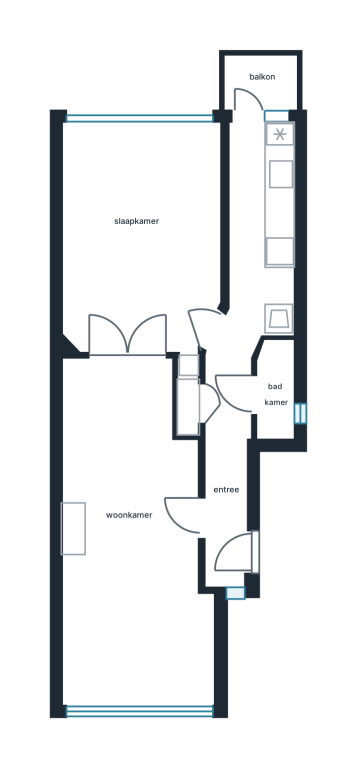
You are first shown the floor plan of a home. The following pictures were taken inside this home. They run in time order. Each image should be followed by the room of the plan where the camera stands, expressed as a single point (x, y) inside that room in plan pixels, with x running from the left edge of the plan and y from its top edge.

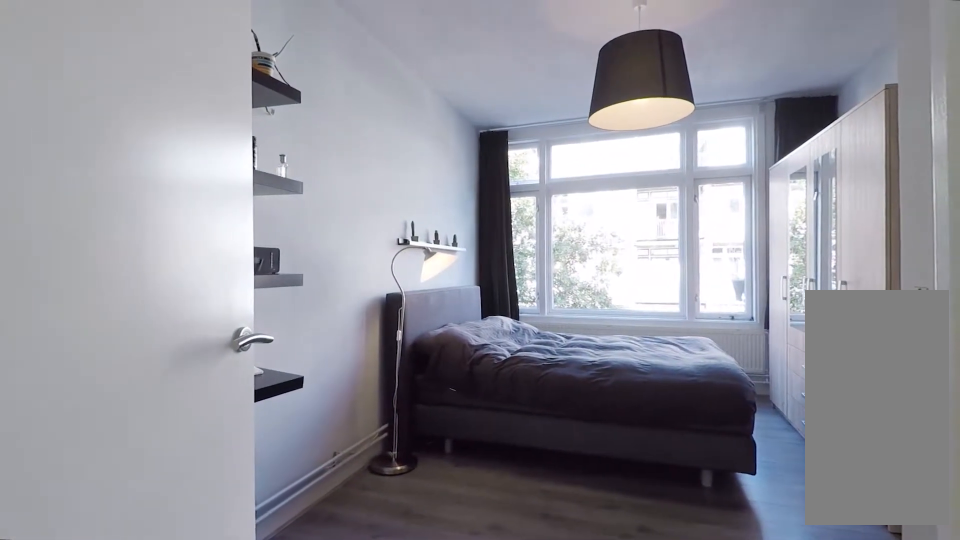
(142, 233)
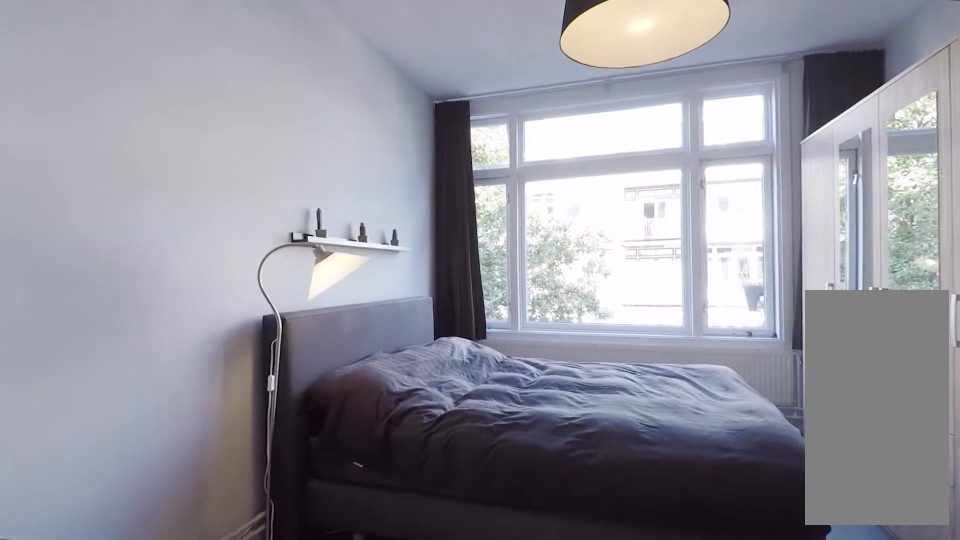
(142, 233)
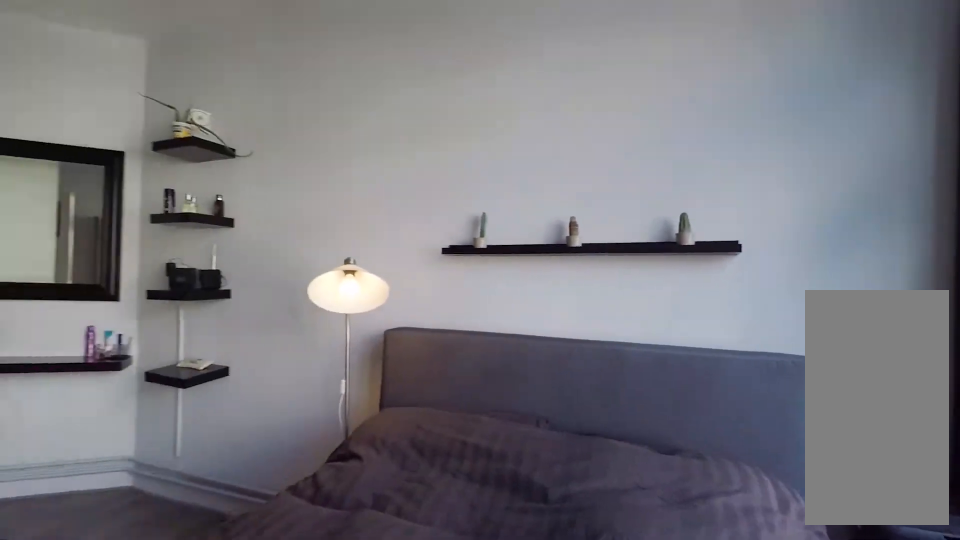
(138, 237)
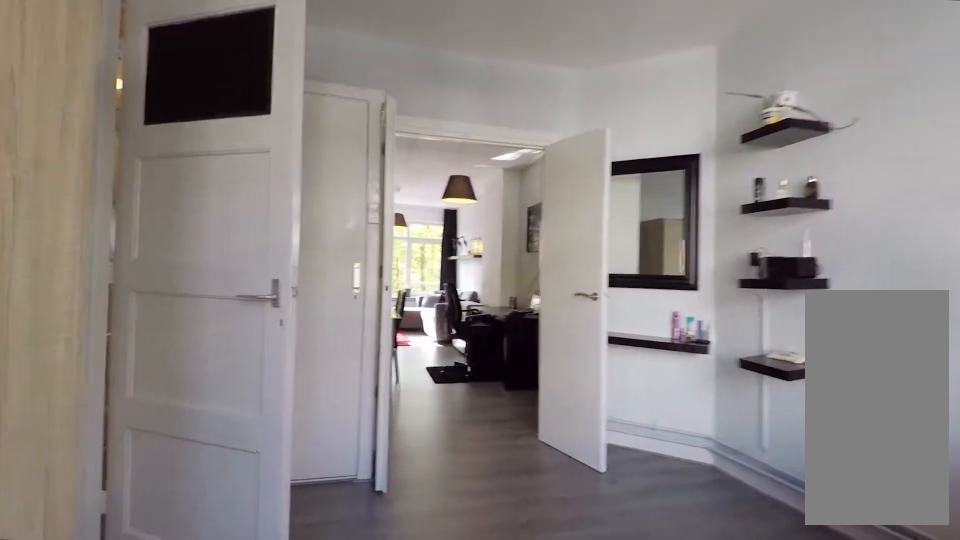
(138, 237)
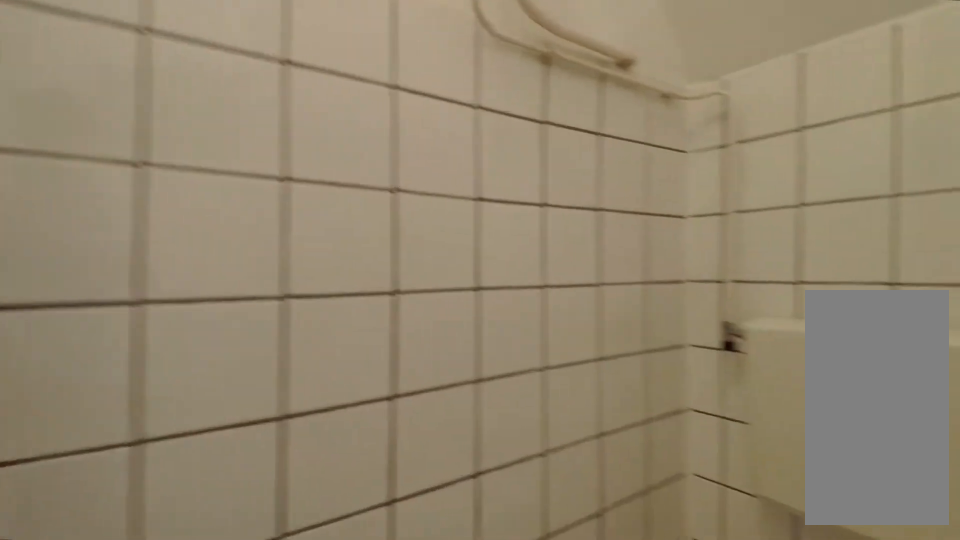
(275, 391)
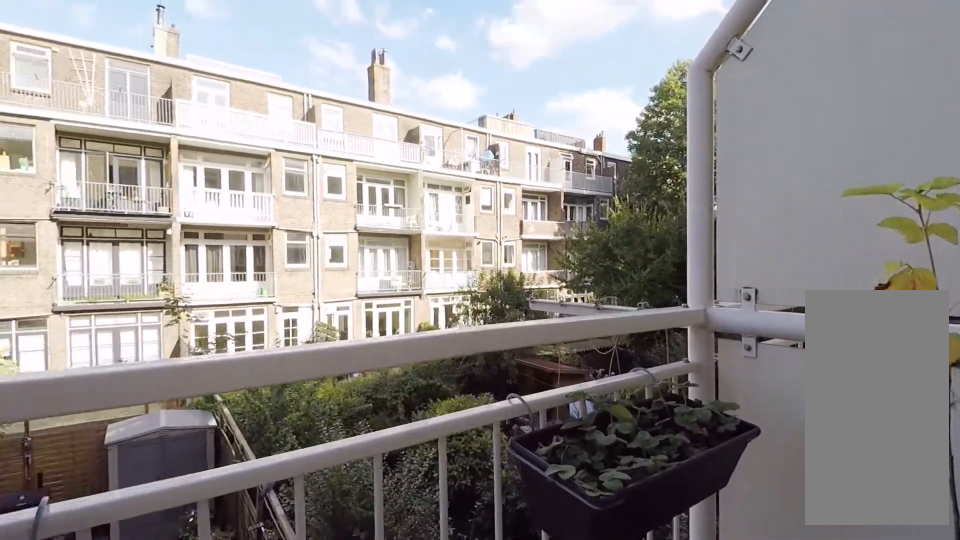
(260, 84)
